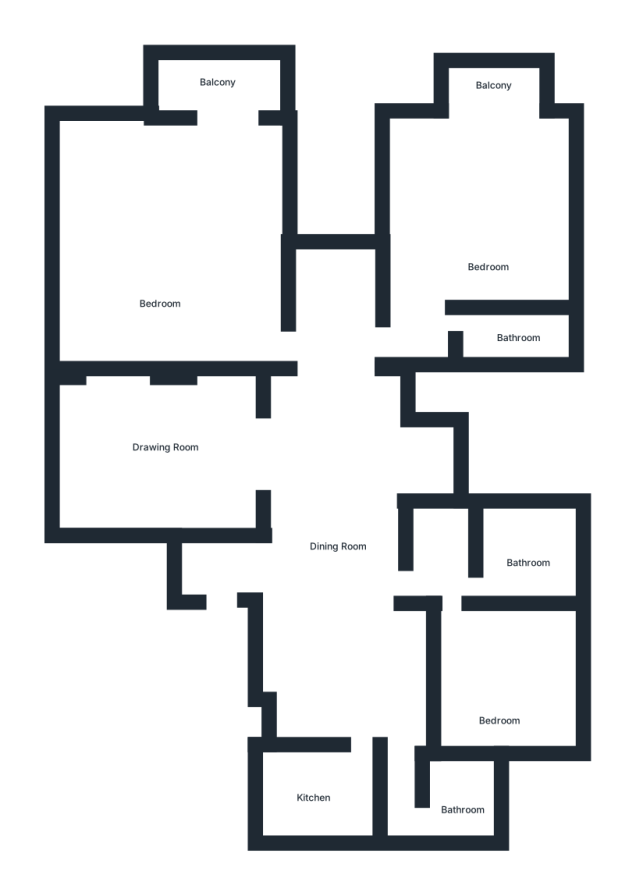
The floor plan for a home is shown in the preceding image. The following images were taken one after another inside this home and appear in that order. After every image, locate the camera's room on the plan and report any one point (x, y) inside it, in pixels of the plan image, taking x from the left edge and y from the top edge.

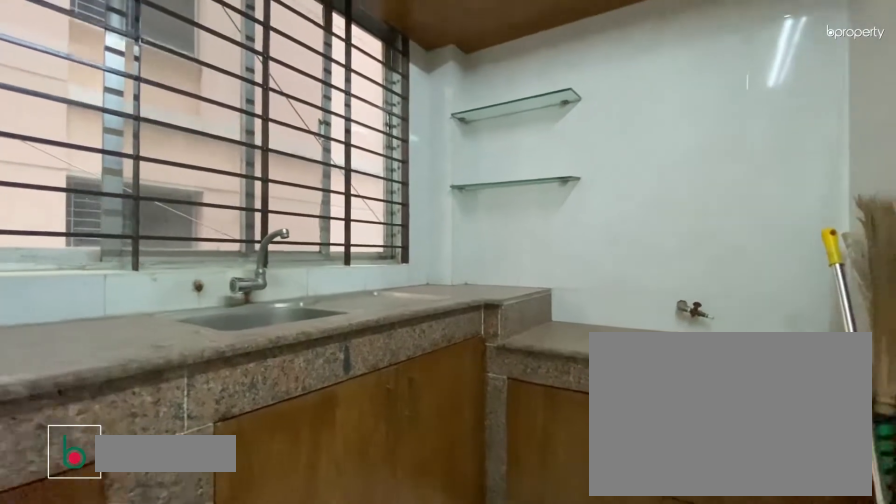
(313, 792)
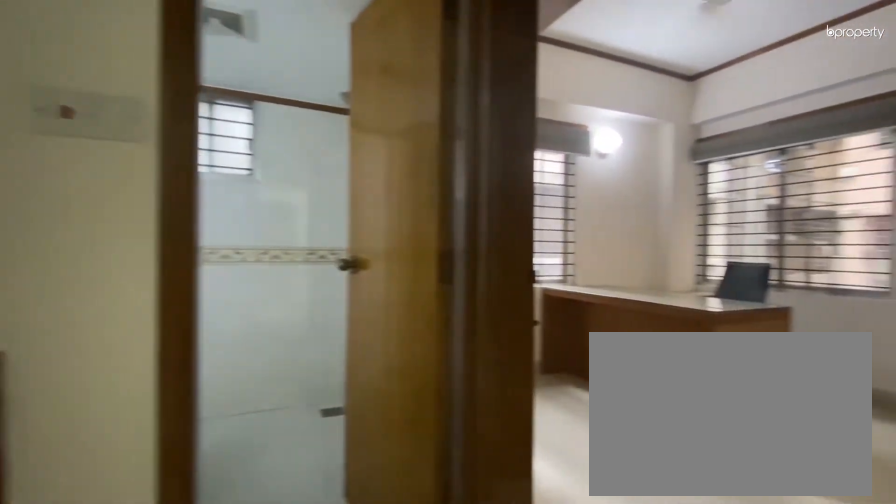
(437, 577)
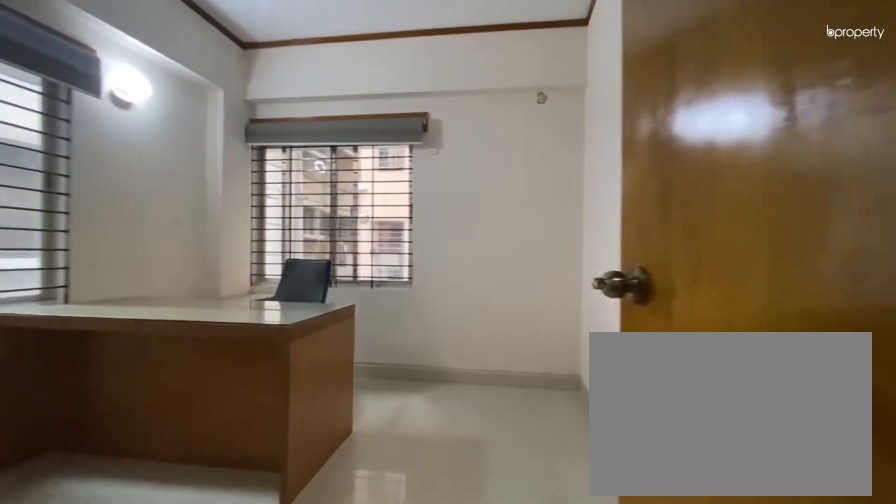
(501, 694)
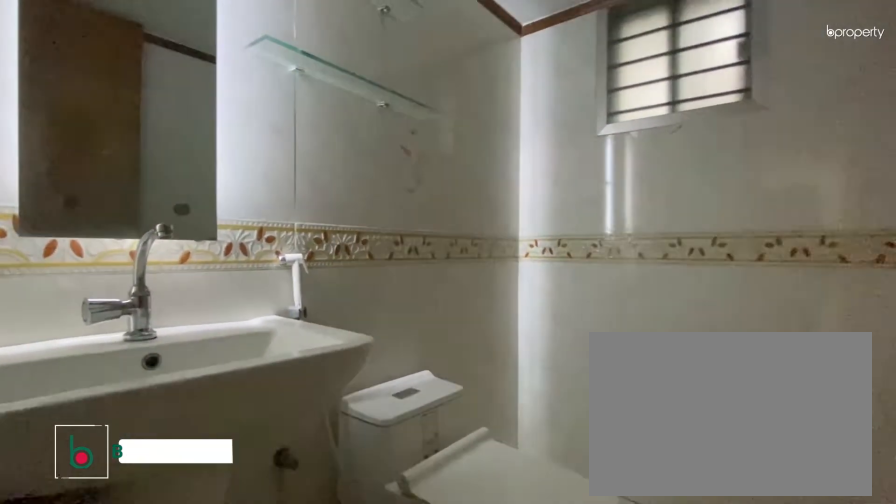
(519, 560)
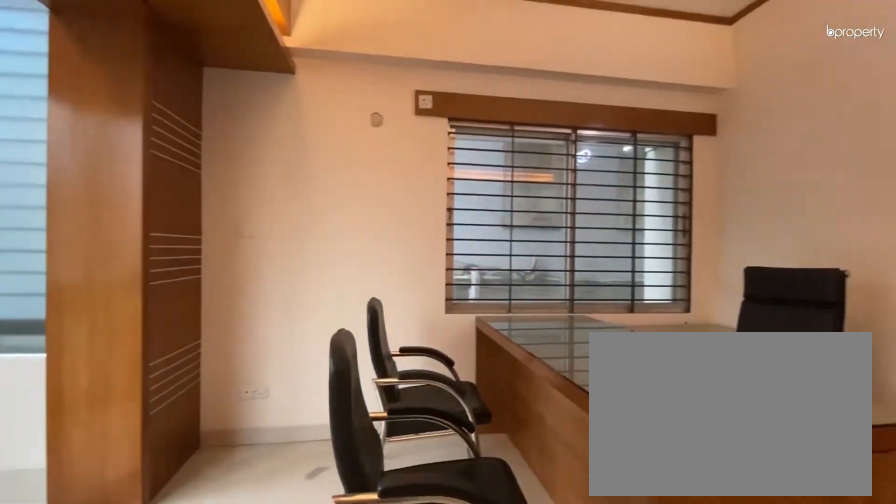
(482, 224)
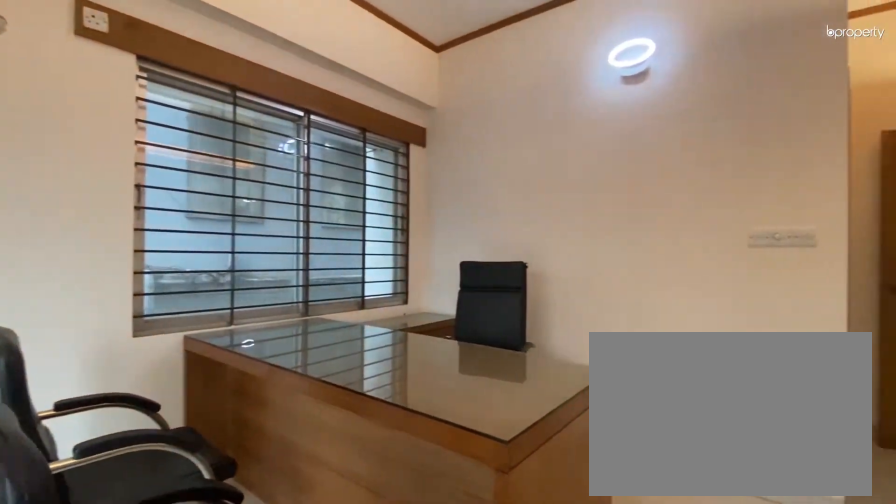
(482, 224)
